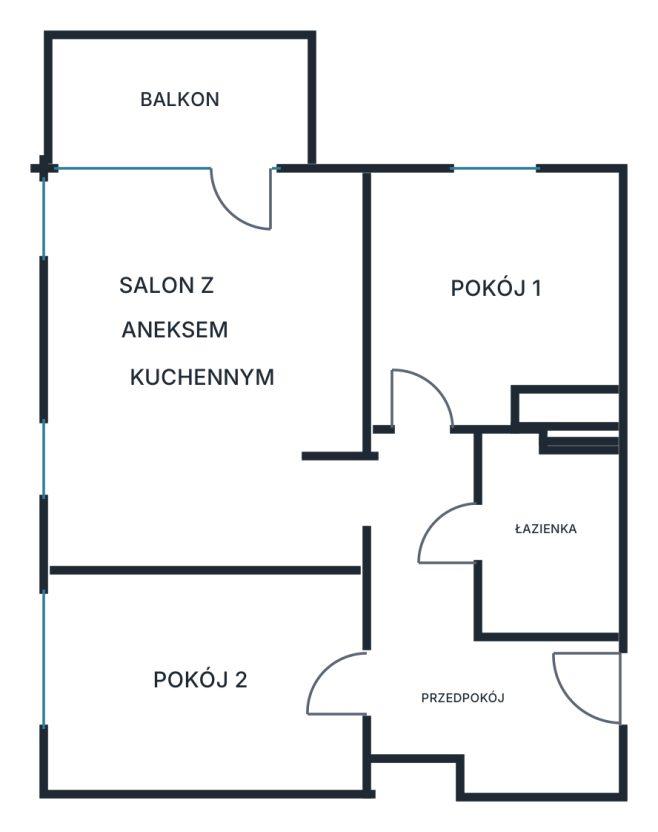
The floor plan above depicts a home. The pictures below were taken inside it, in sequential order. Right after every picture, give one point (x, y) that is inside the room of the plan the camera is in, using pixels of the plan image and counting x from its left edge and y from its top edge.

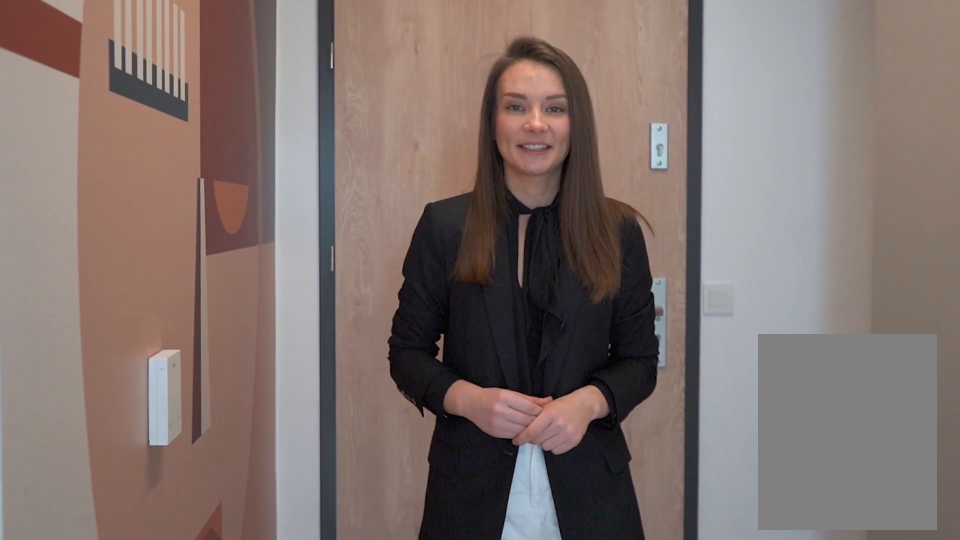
(465, 644)
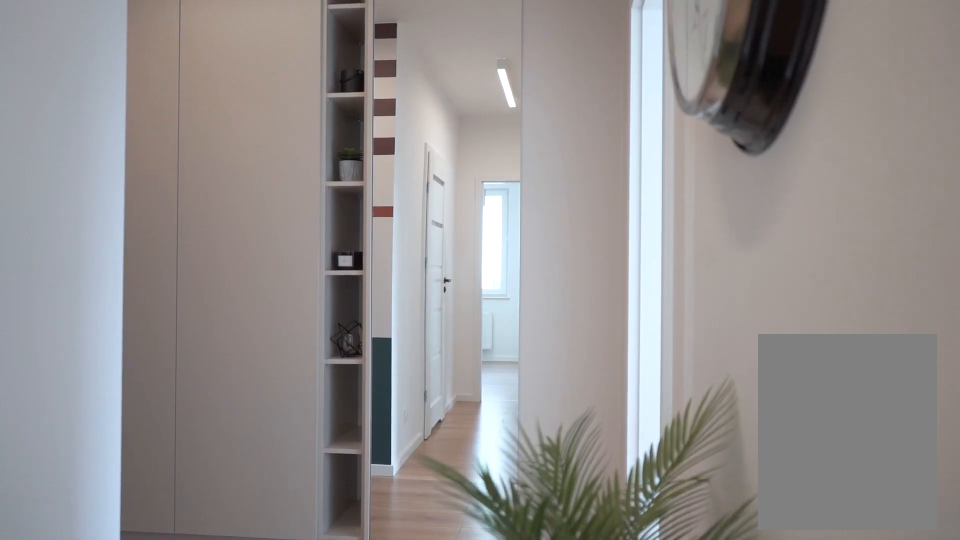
(465, 644)
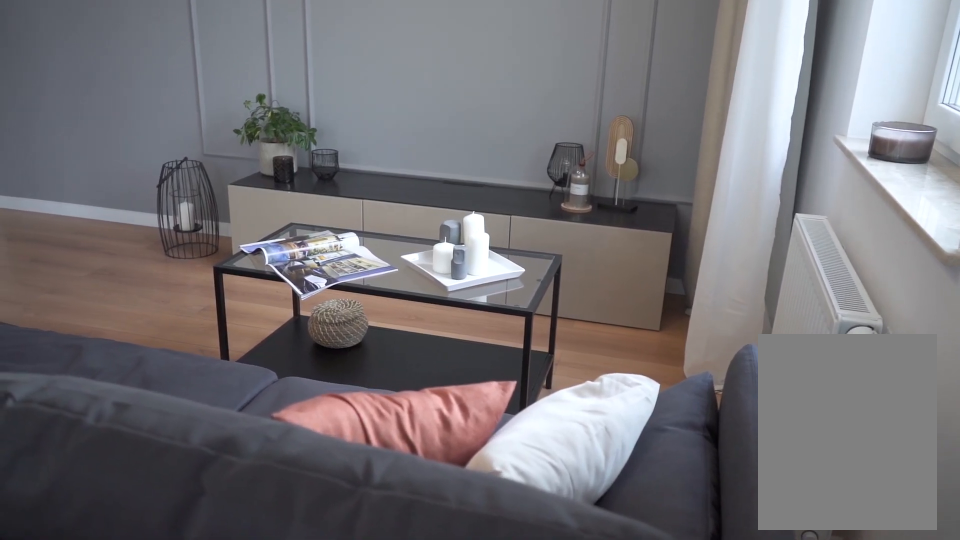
(203, 371)
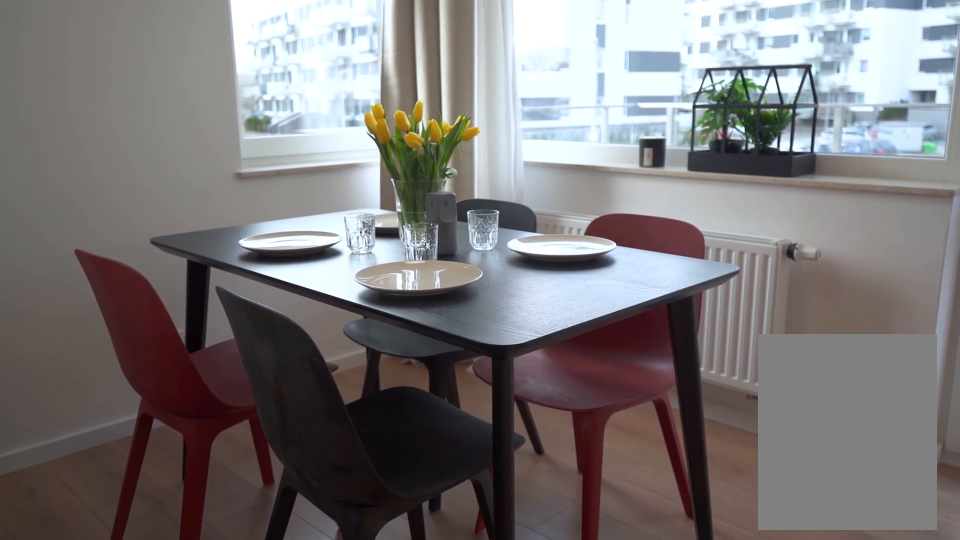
(203, 371)
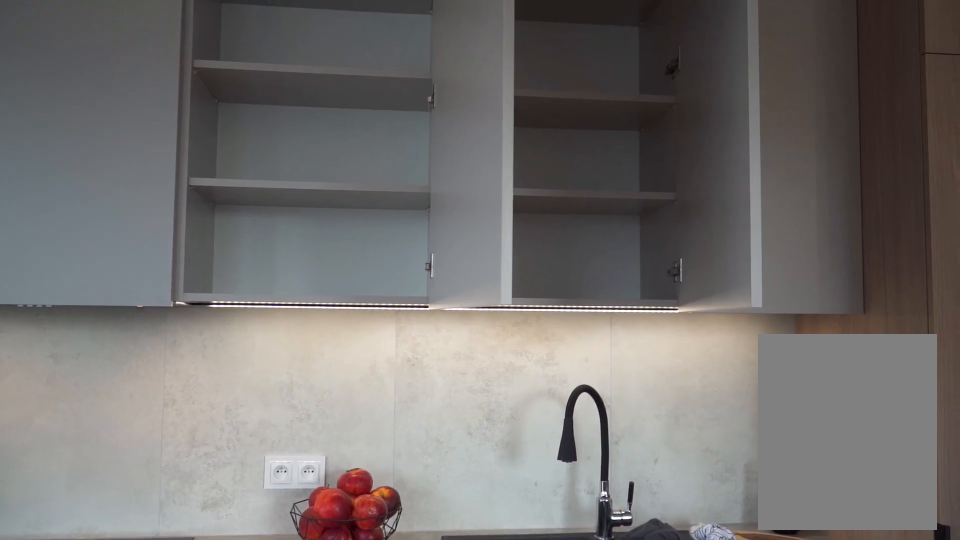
(209, 371)
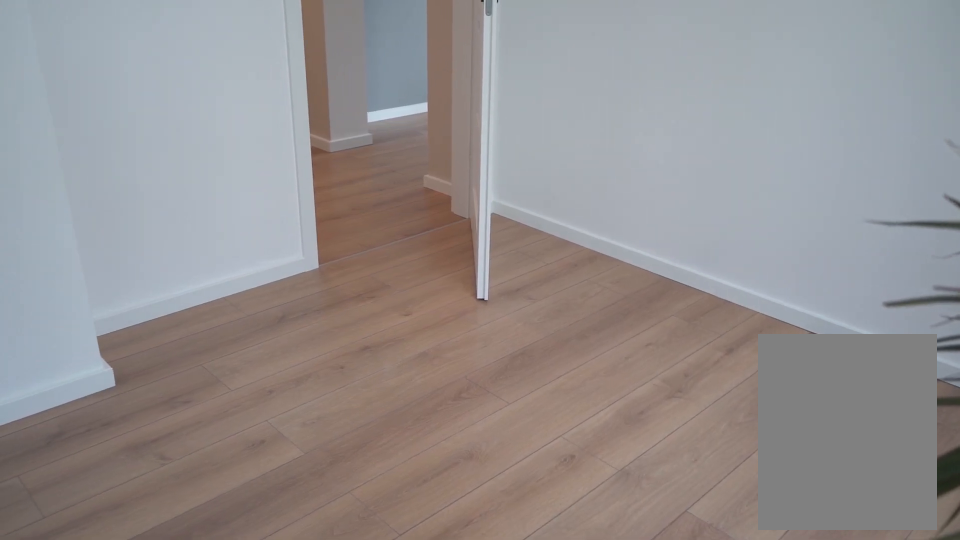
(497, 297)
